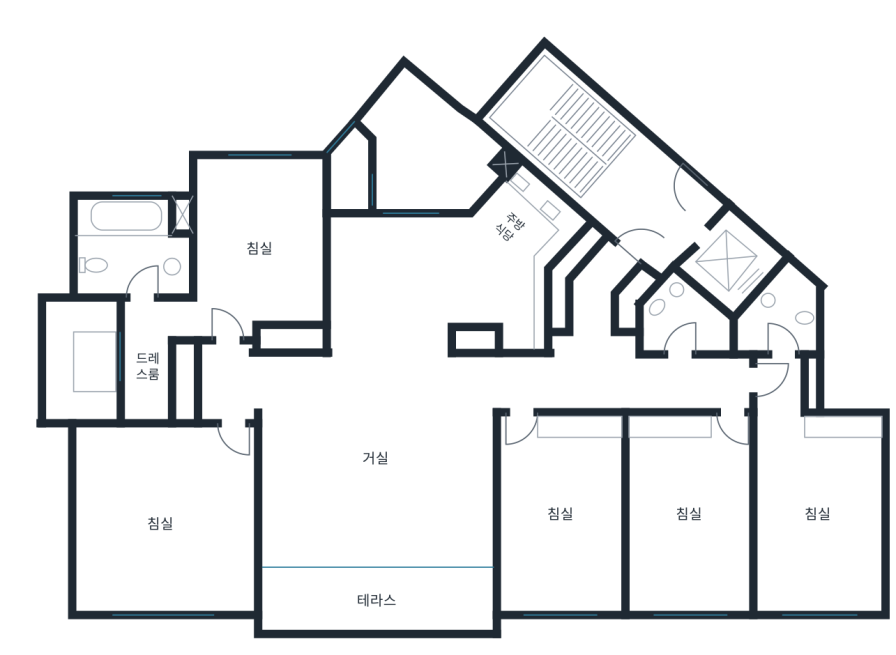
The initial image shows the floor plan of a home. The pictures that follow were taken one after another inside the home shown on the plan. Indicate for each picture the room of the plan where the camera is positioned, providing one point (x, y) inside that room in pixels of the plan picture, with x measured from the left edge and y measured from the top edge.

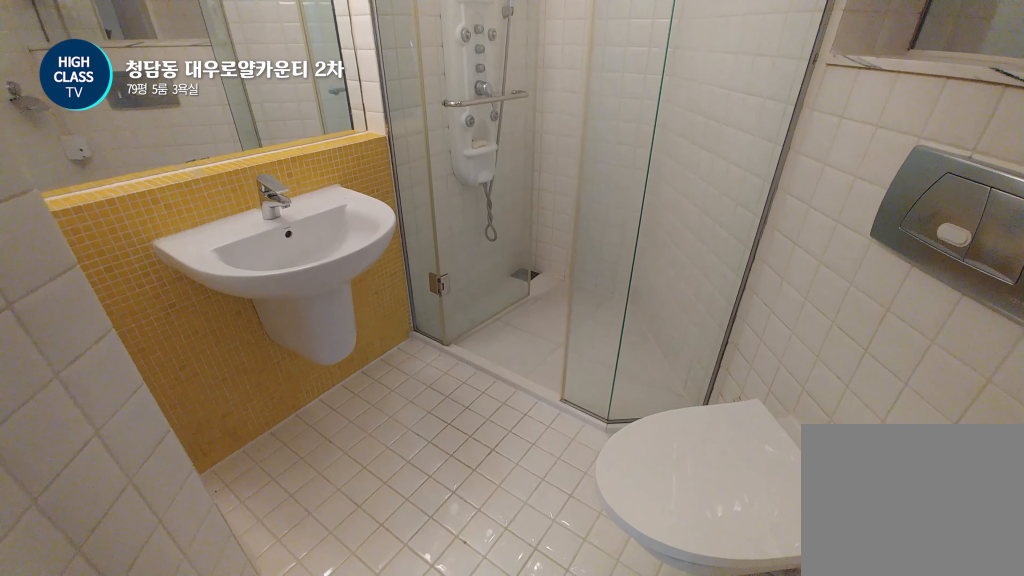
(780, 315)
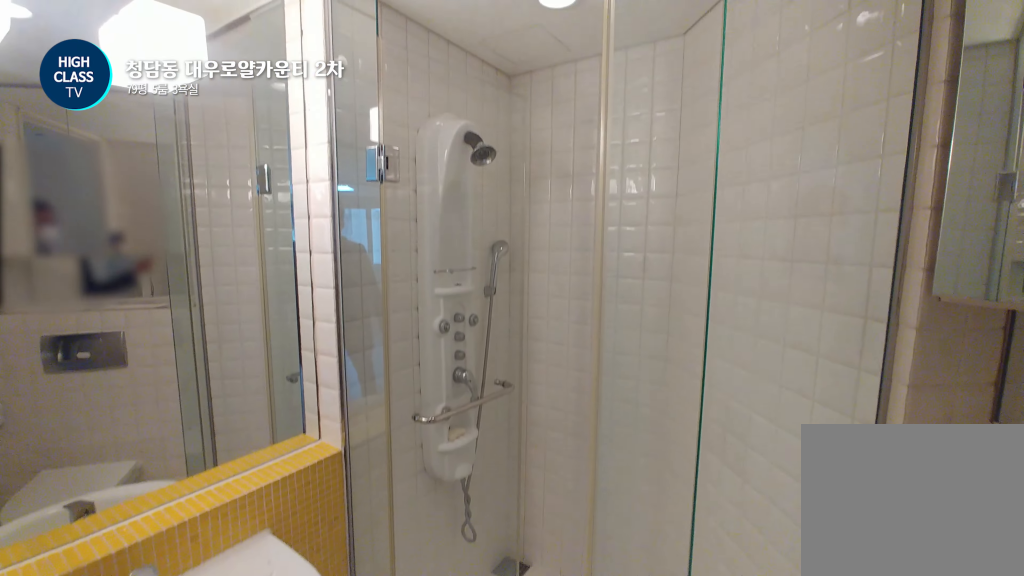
(780, 315)
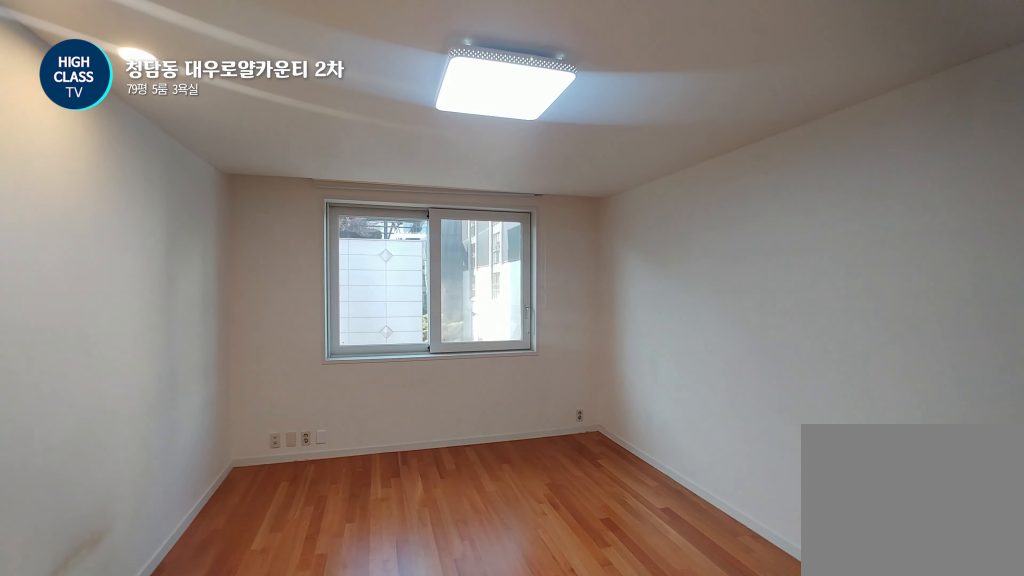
(693, 515)
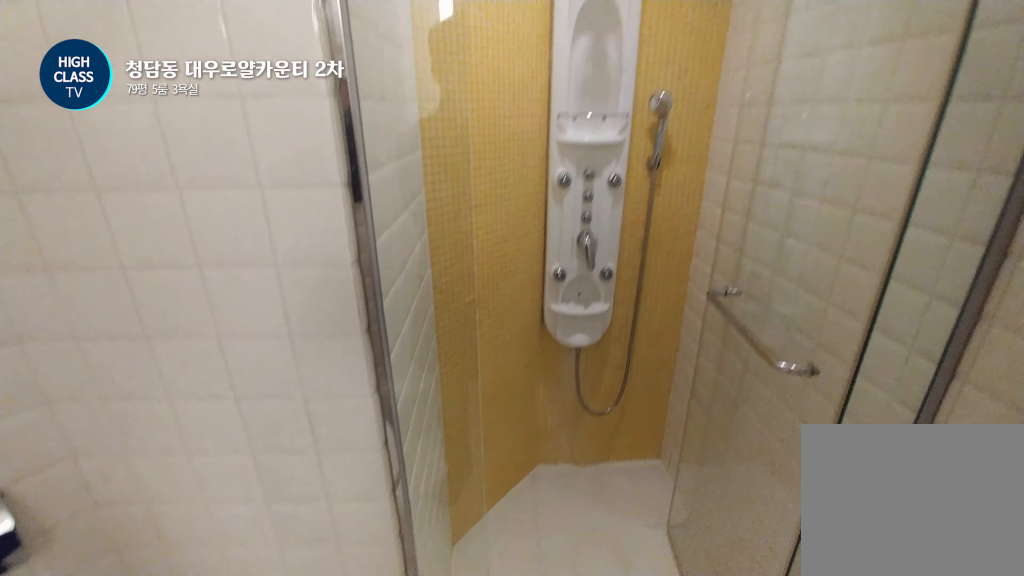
(682, 320)
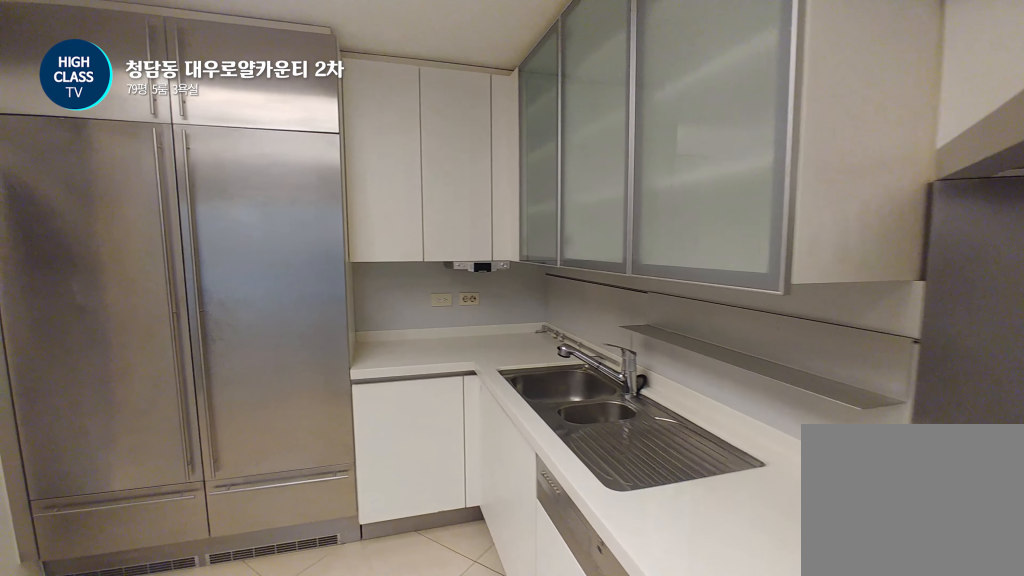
(449, 274)
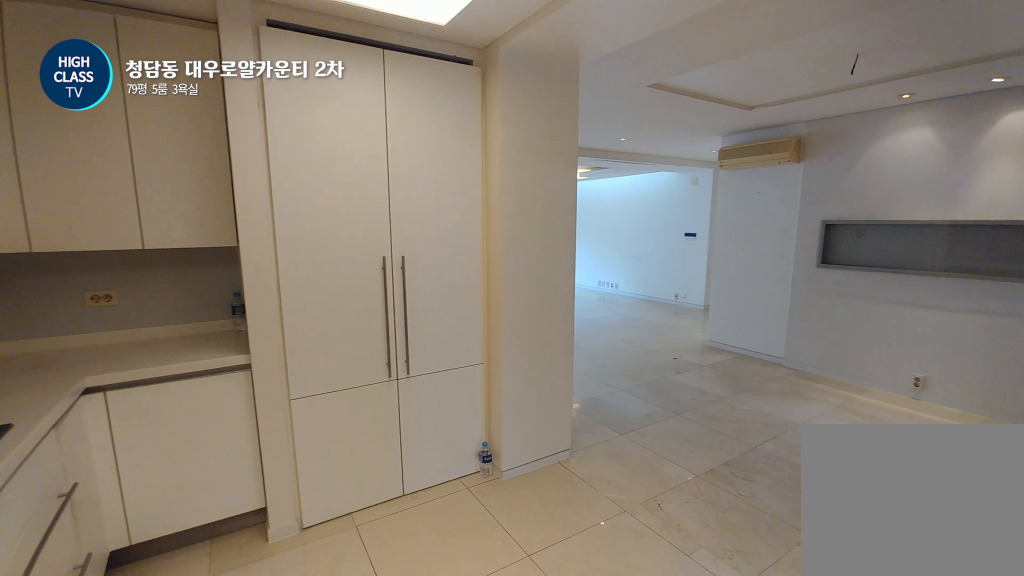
(449, 274)
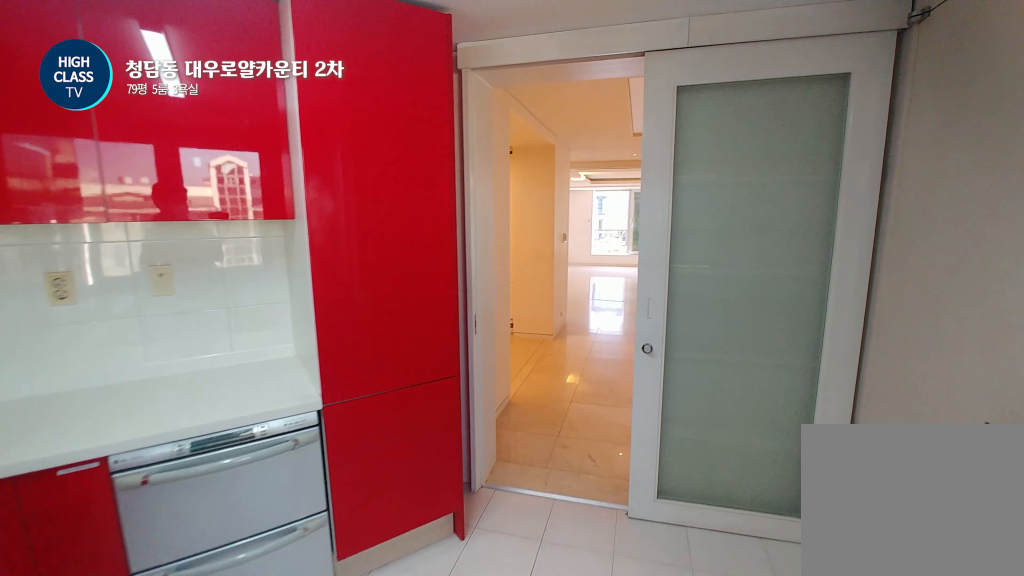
(431, 151)
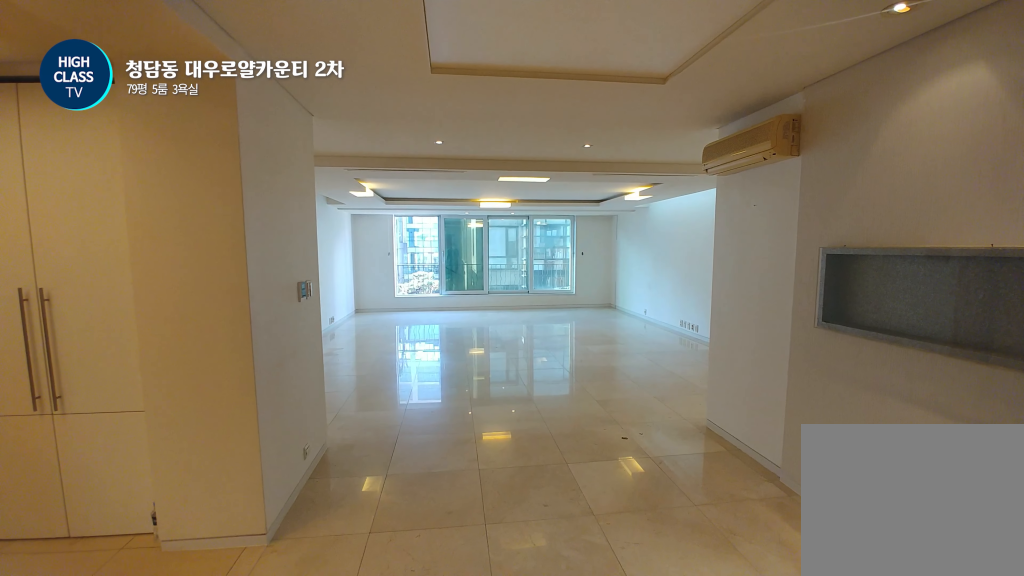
(436, 368)
